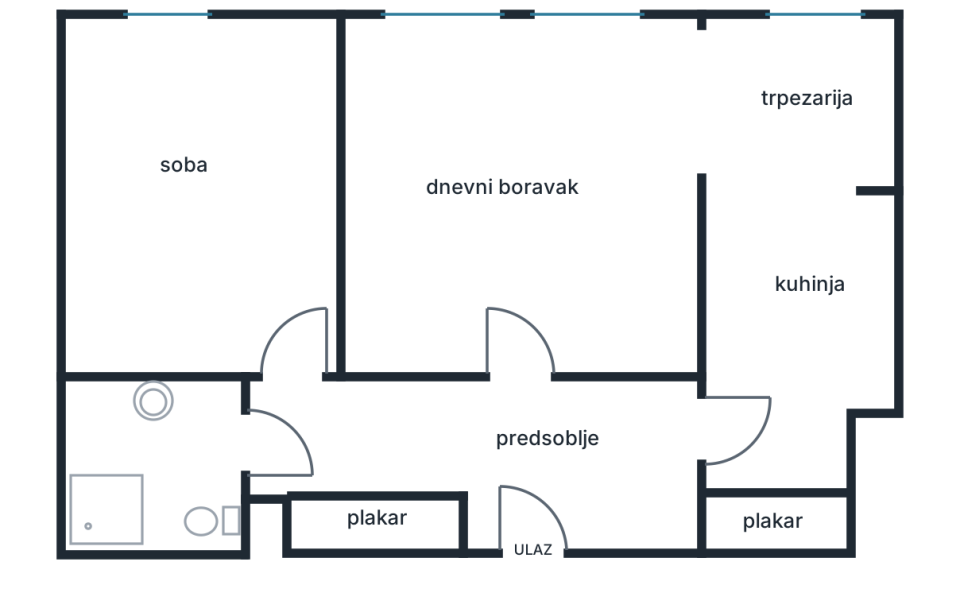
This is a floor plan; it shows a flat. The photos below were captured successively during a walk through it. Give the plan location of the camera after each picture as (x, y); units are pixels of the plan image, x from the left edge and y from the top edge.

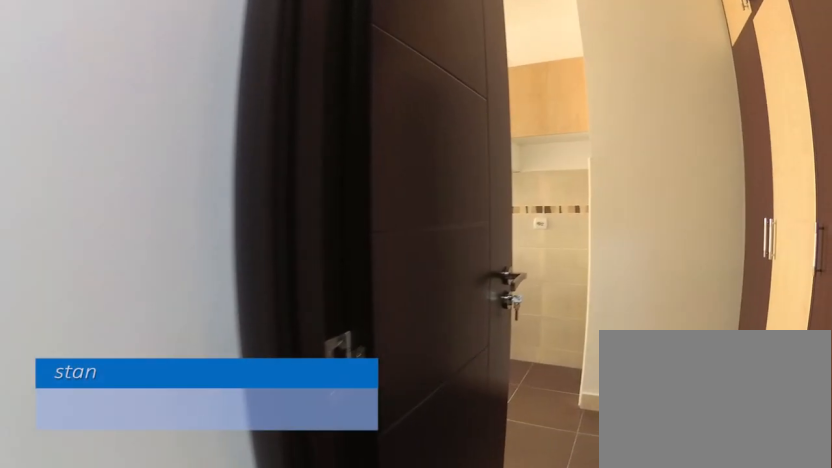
(576, 482)
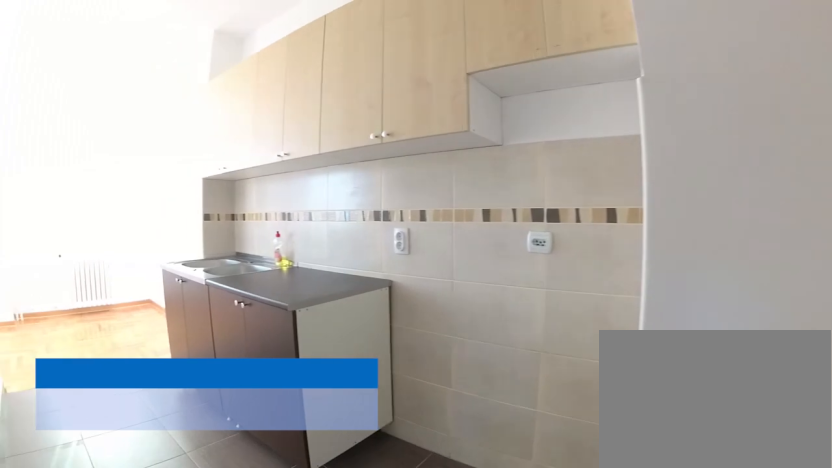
(736, 470)
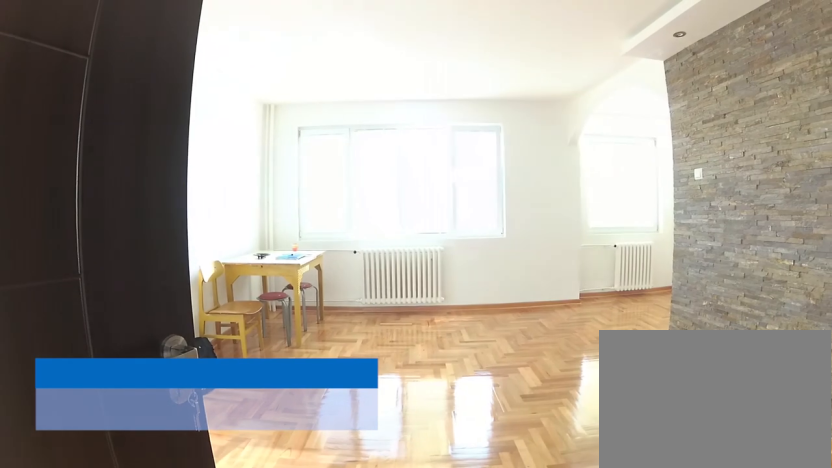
(530, 424)
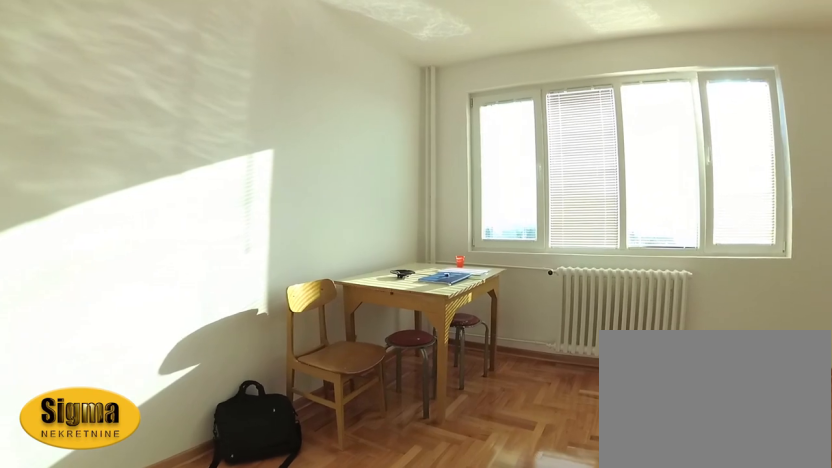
(448, 284)
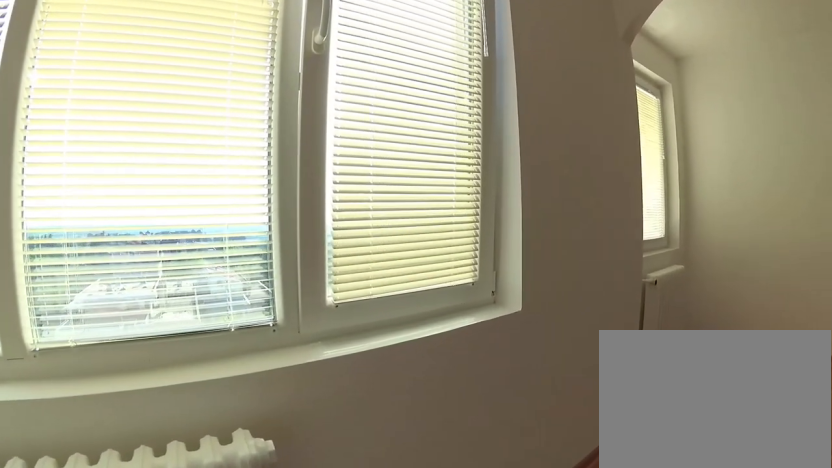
(445, 108)
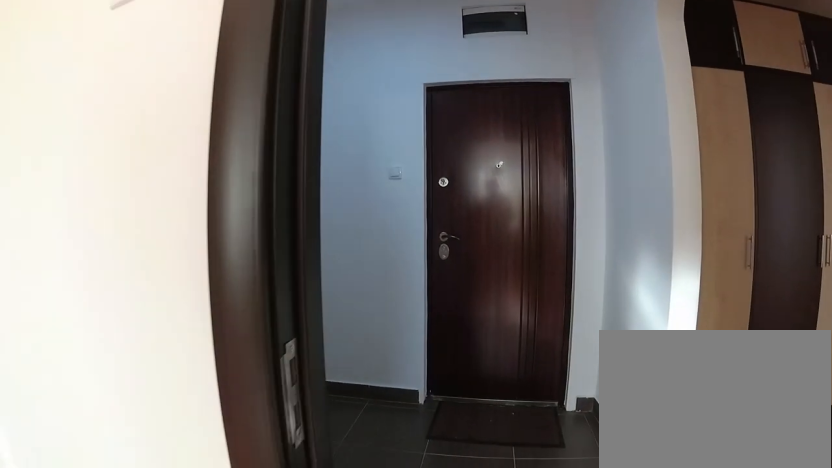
(526, 313)
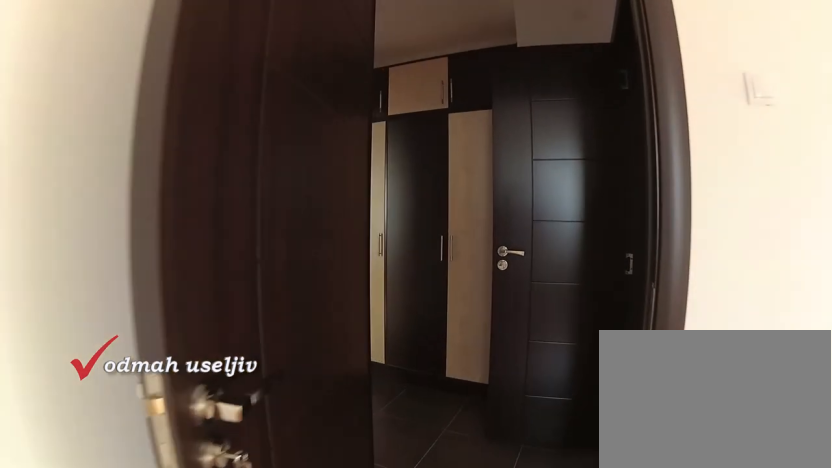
(262, 238)
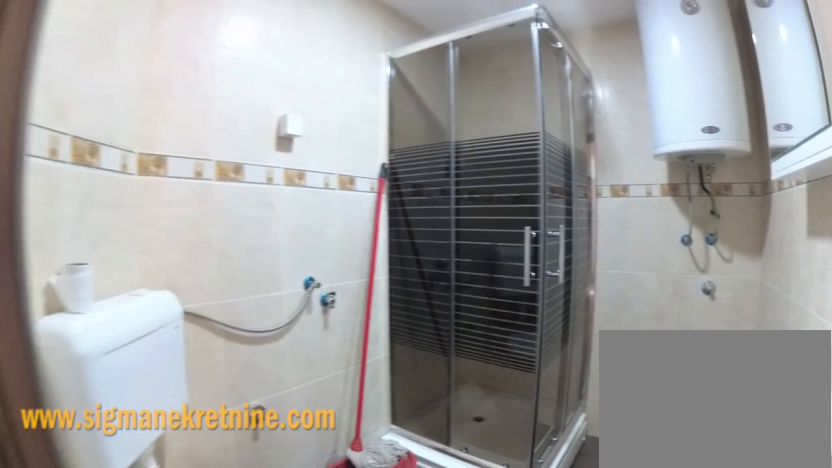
(250, 419)
